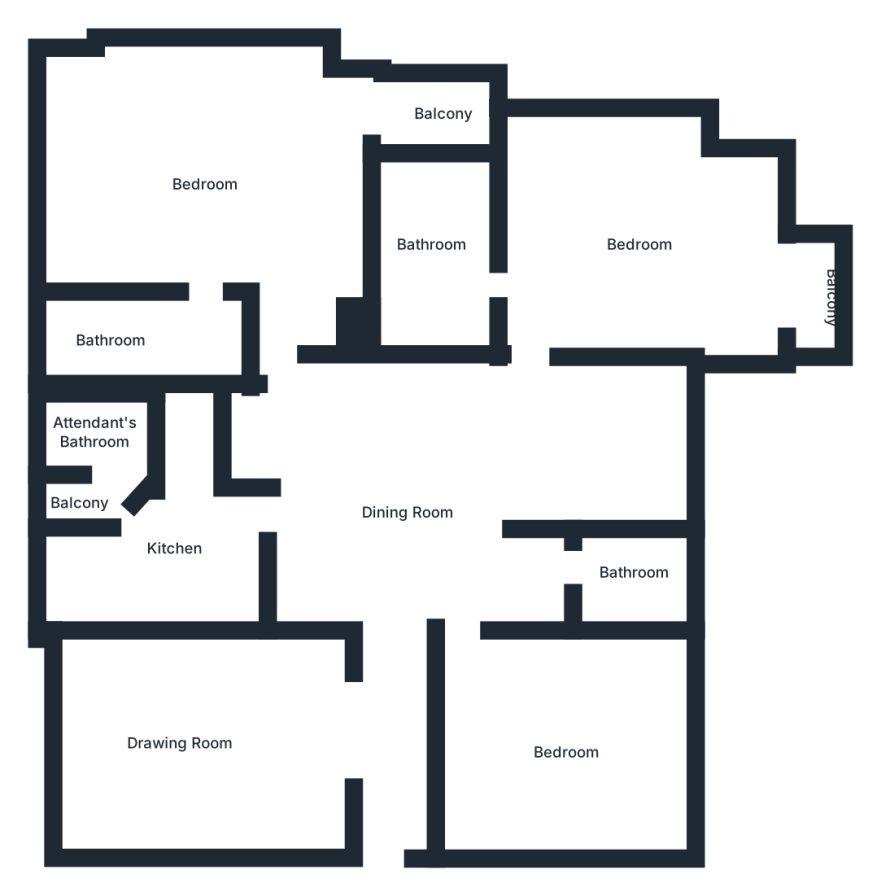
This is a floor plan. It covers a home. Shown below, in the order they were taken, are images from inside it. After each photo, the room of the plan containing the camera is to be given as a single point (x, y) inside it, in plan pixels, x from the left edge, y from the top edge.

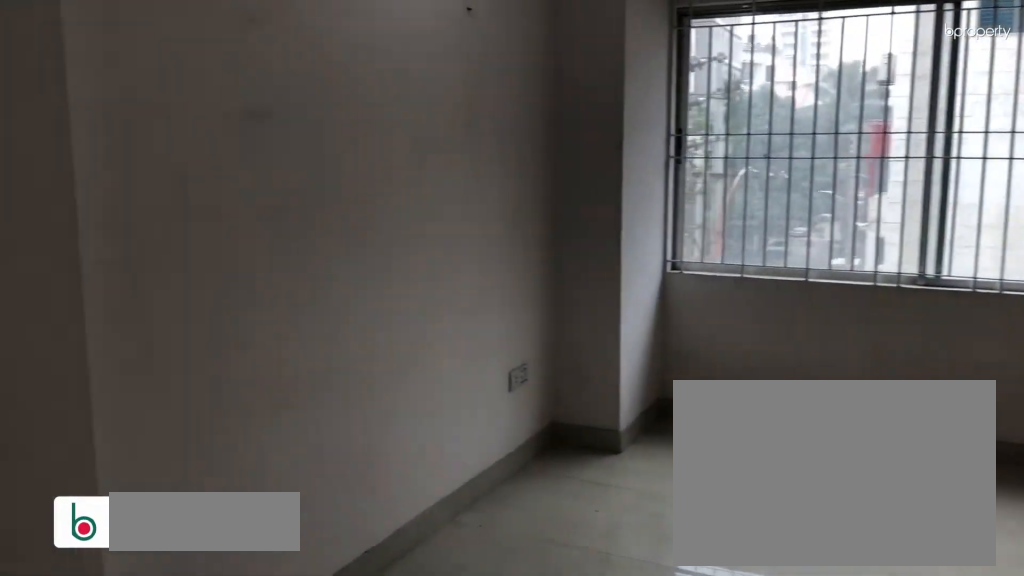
(204, 737)
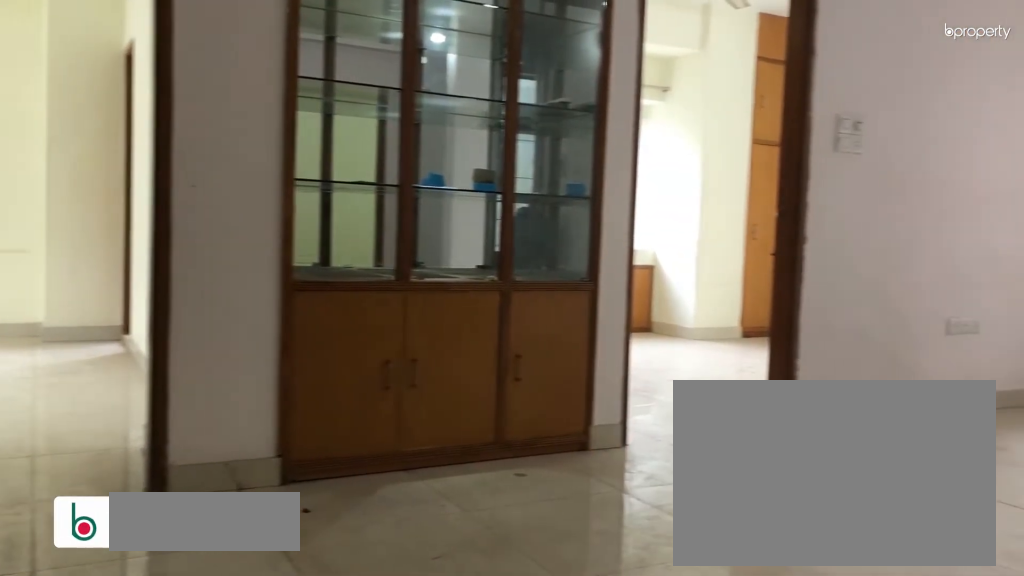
(406, 511)
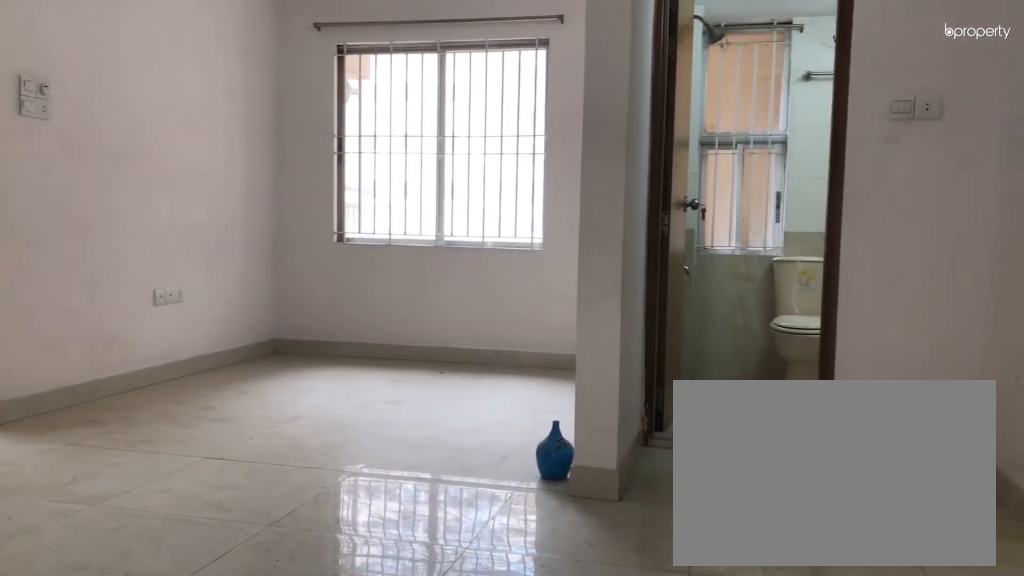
(406, 511)
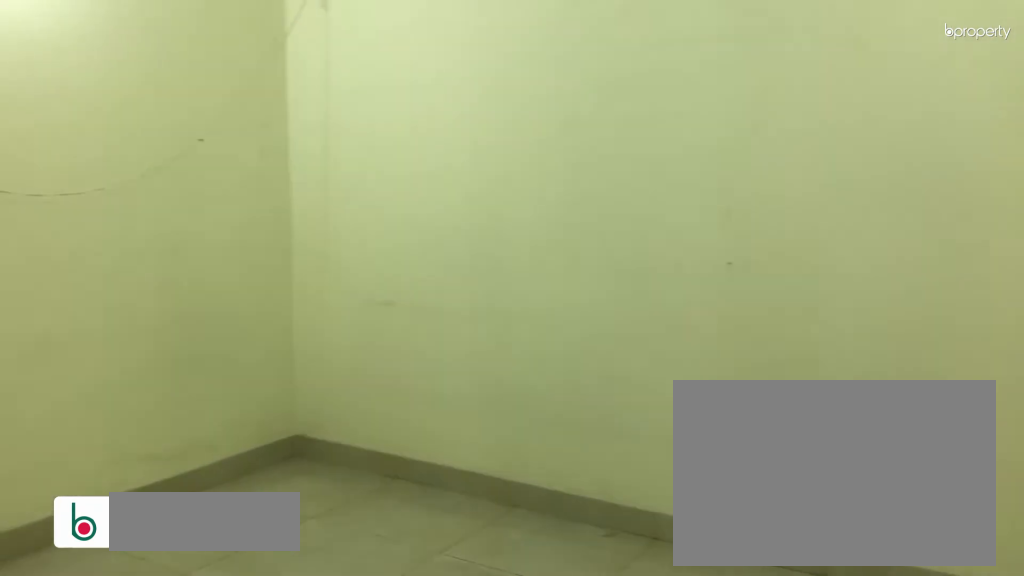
(564, 745)
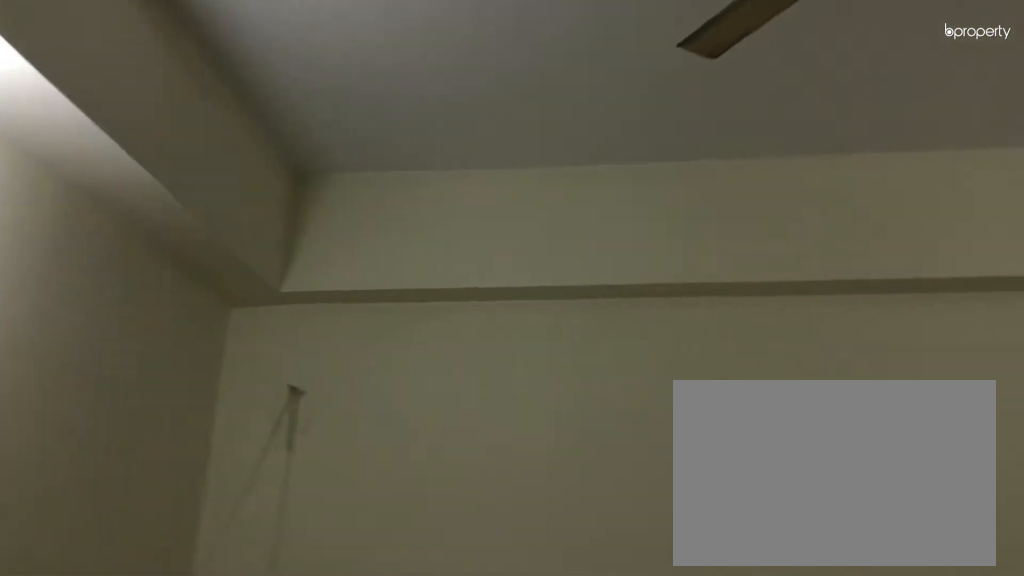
(564, 745)
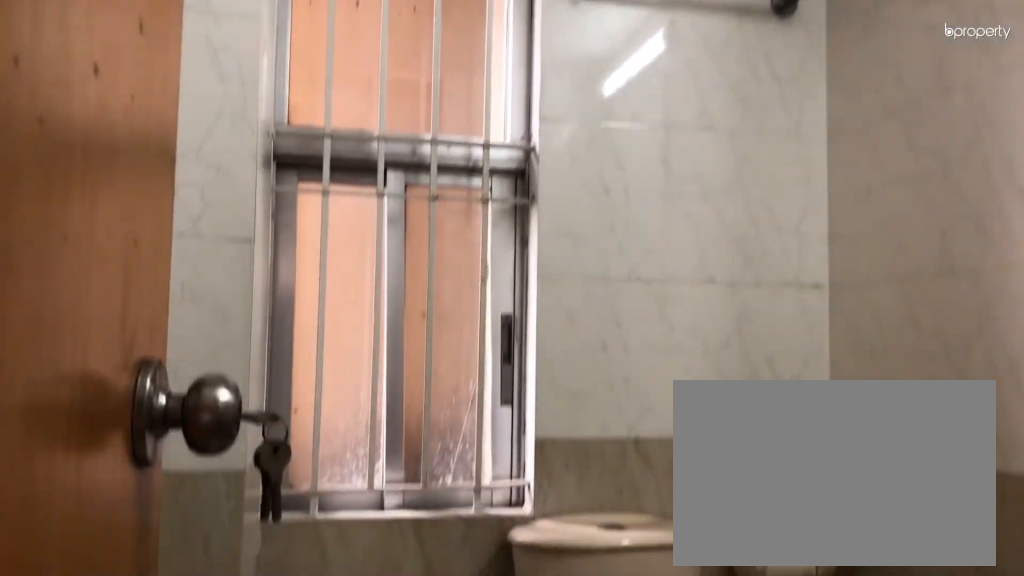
(630, 569)
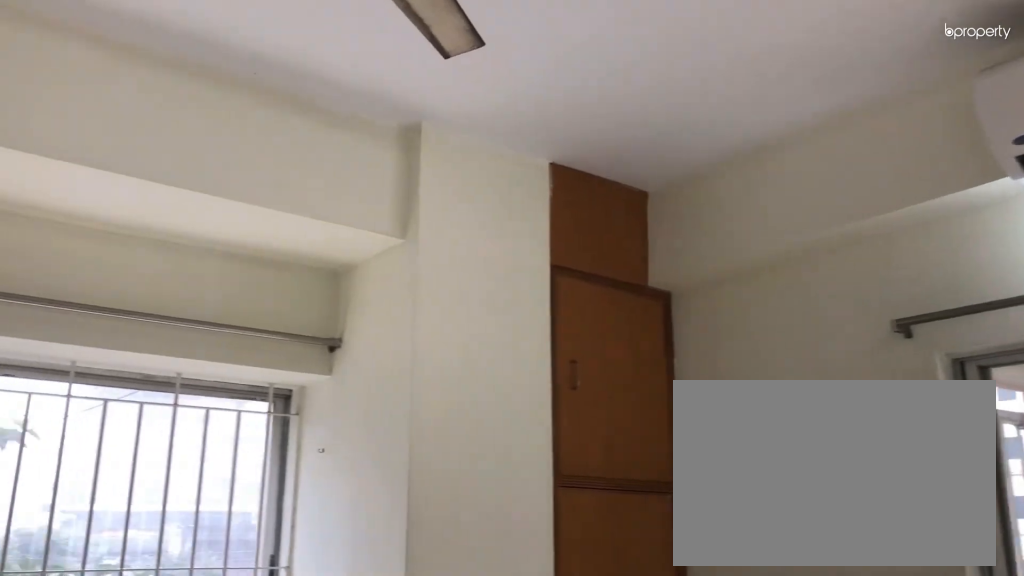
(641, 236)
